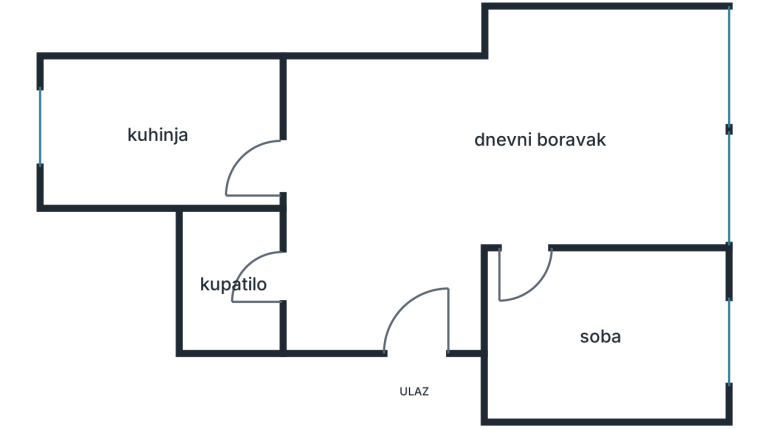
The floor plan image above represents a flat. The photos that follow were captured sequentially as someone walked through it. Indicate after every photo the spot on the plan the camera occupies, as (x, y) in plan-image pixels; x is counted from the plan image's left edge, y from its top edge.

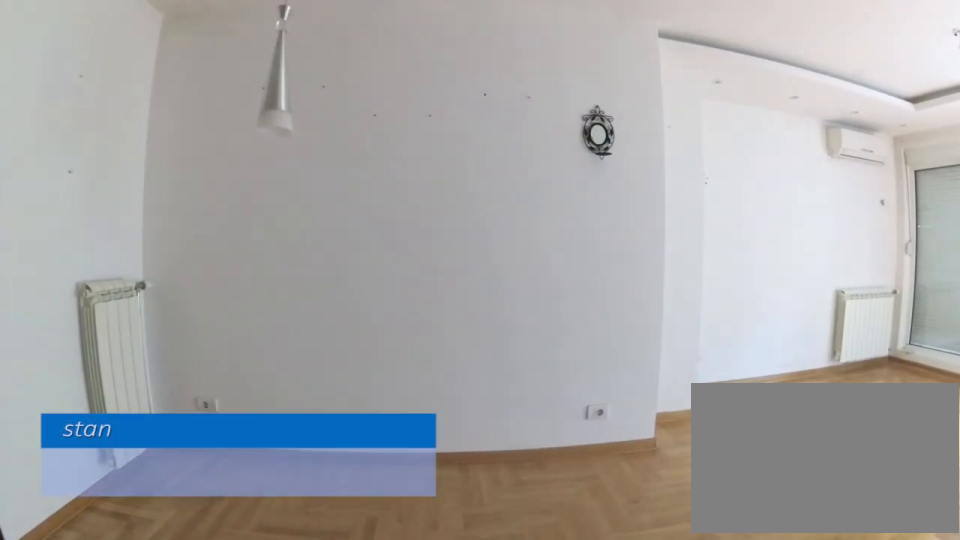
(407, 293)
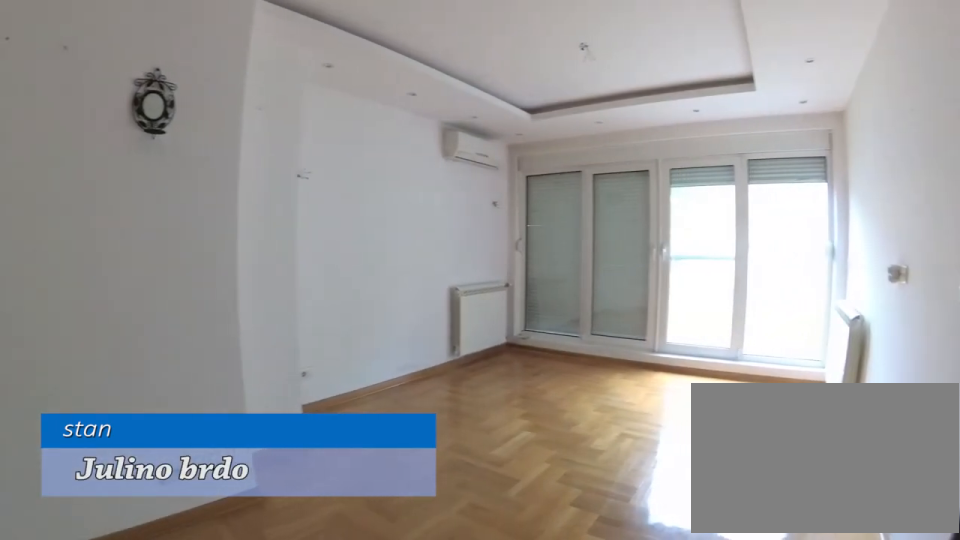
(413, 236)
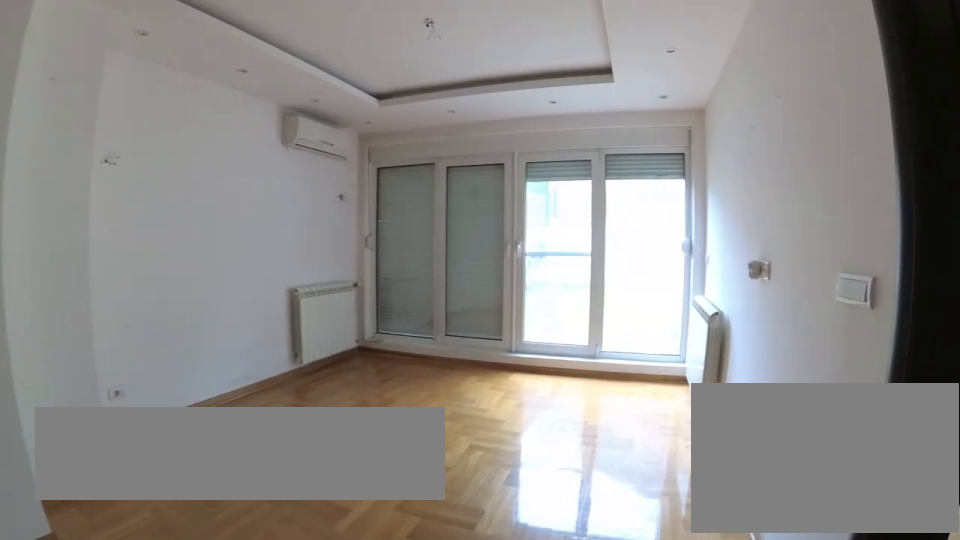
(434, 223)
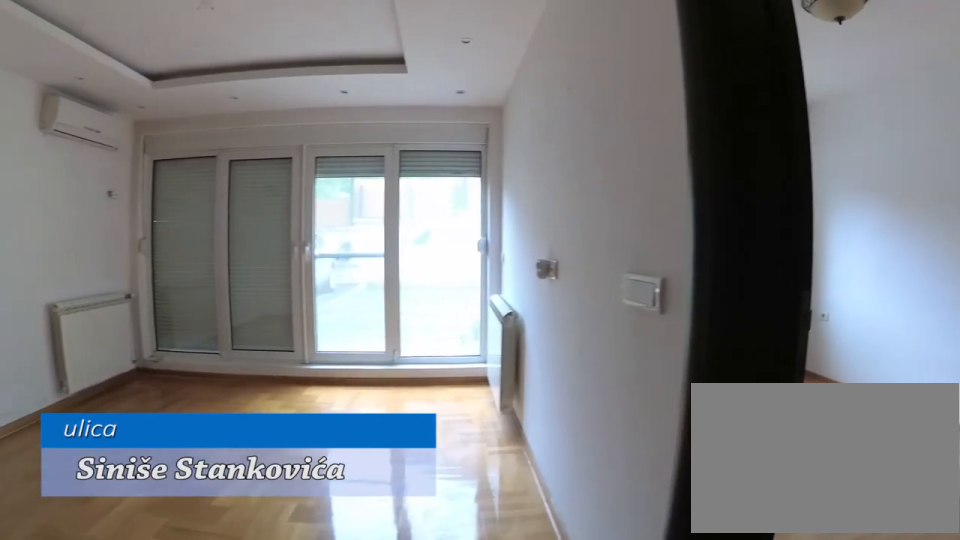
(446, 223)
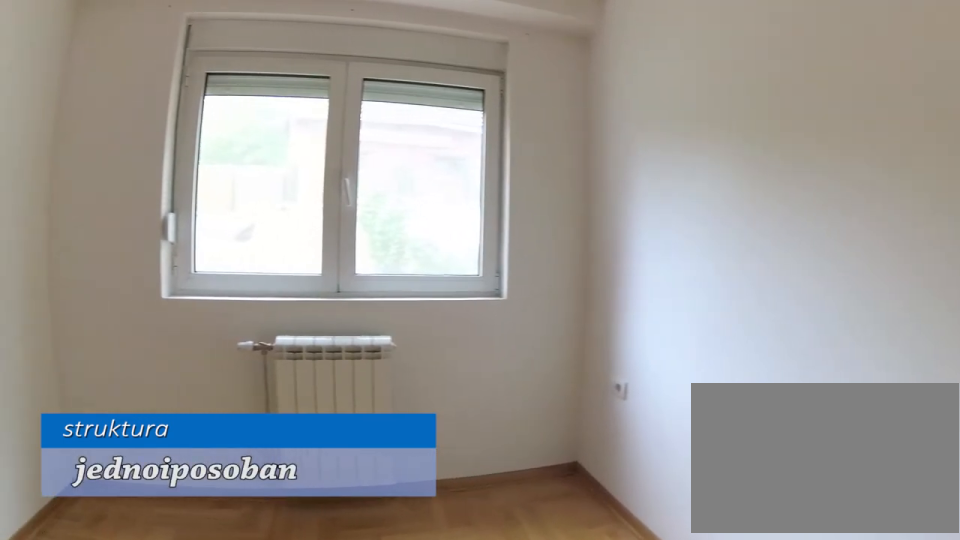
(515, 315)
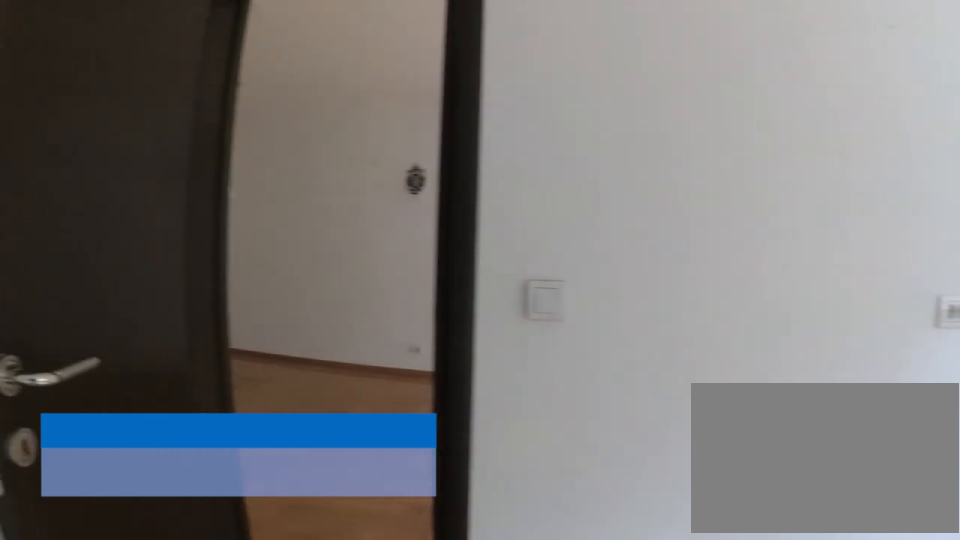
(527, 328)
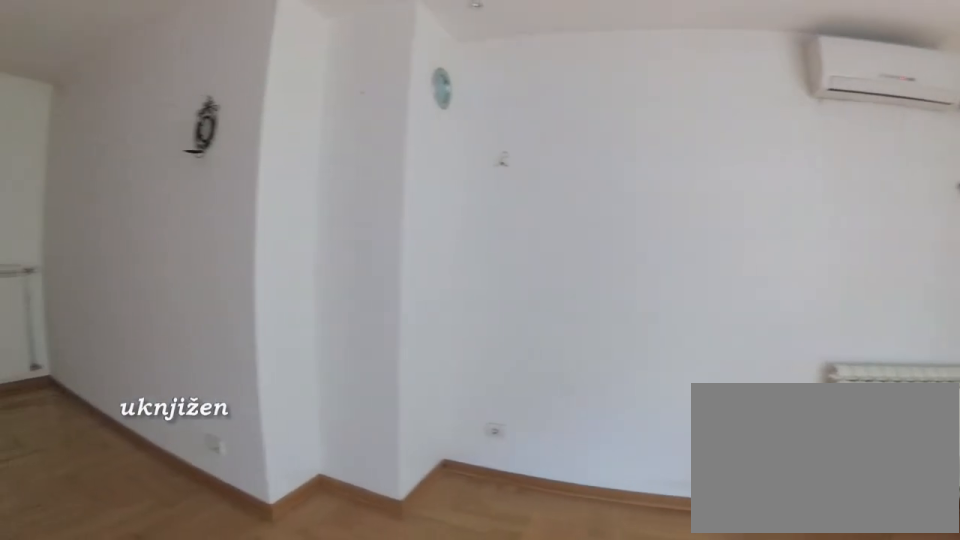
(603, 234)
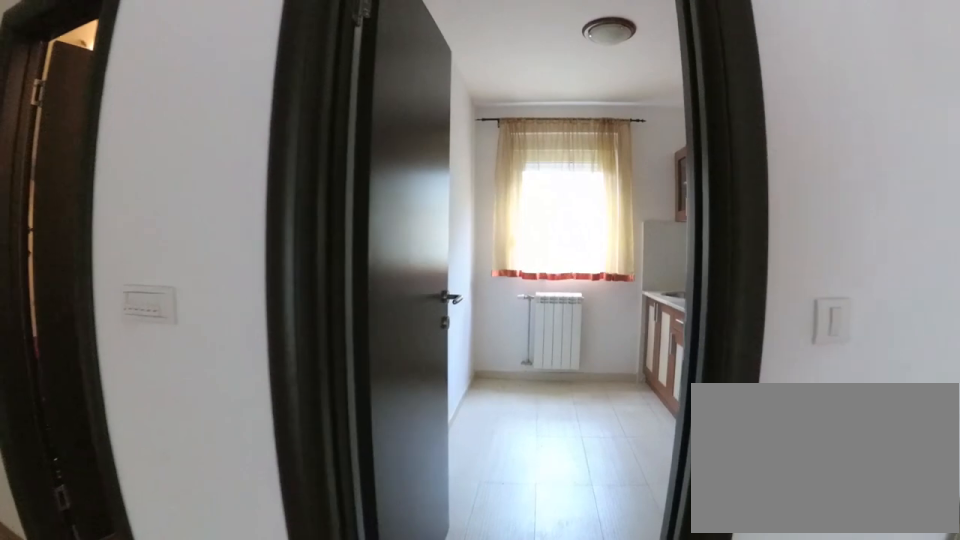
(384, 174)
